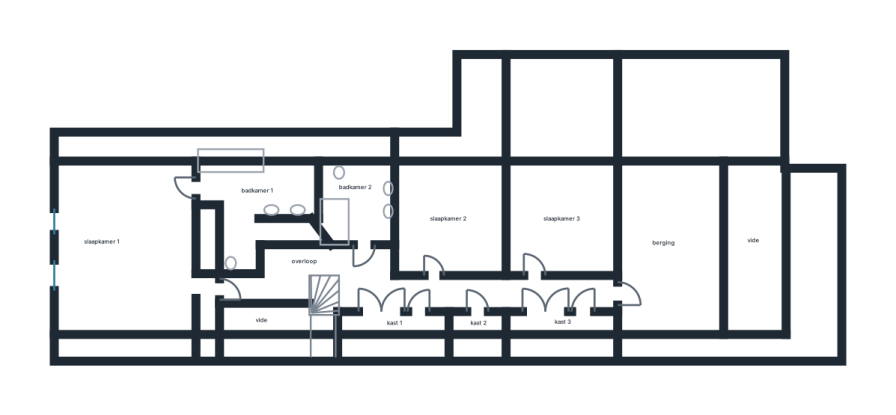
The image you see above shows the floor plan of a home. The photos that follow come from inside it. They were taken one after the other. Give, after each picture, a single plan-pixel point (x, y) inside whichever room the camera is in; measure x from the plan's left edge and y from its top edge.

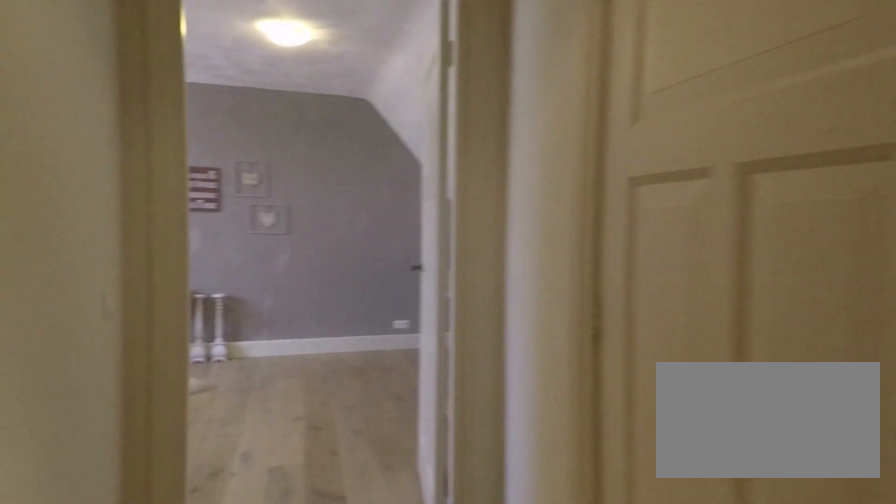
(400, 284)
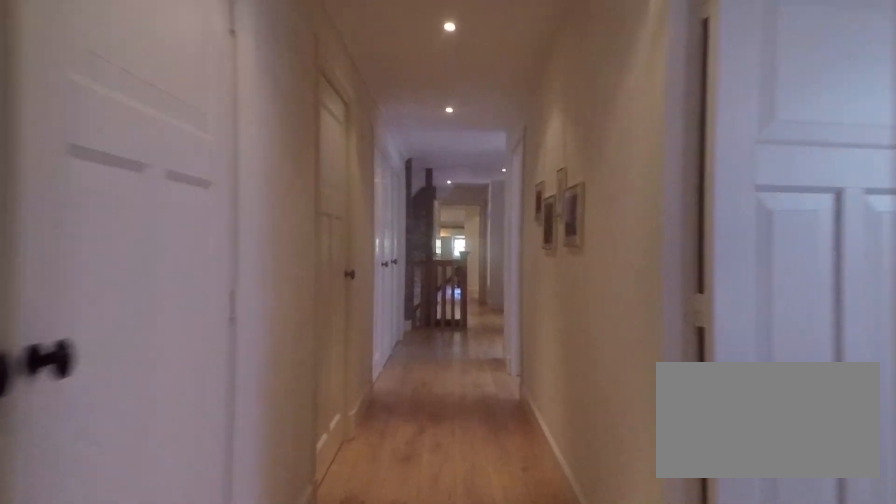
(400, 284)
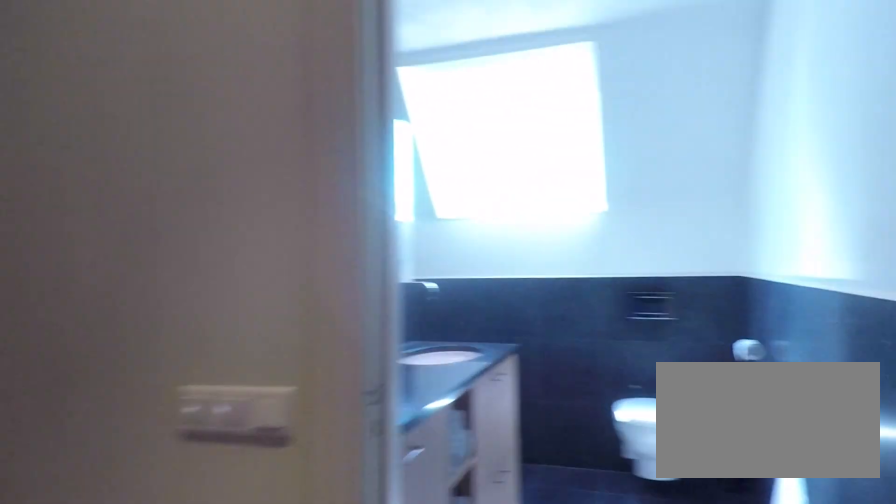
(400, 284)
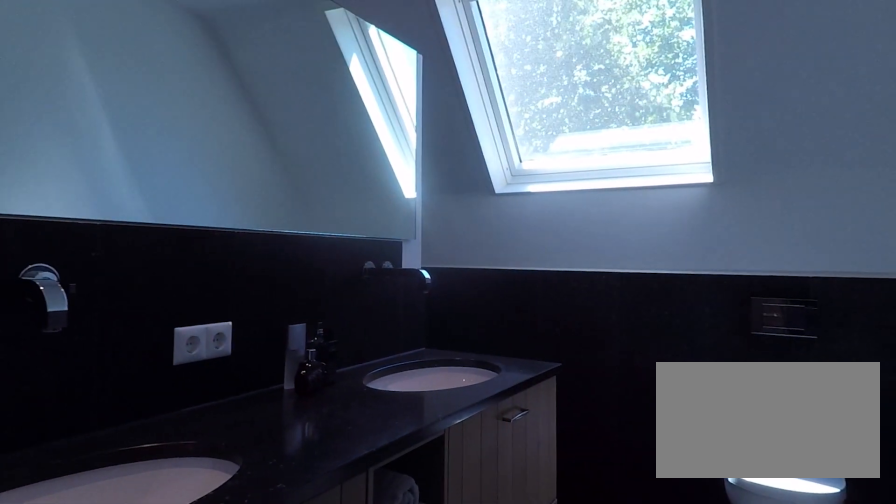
(356, 201)
